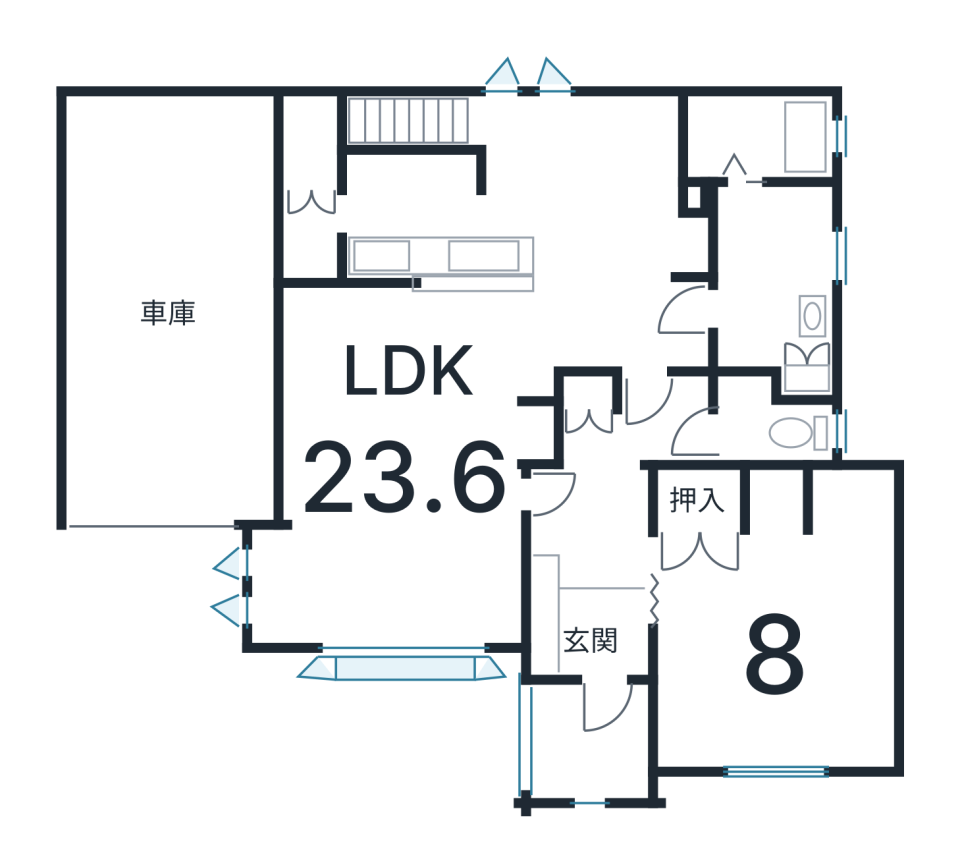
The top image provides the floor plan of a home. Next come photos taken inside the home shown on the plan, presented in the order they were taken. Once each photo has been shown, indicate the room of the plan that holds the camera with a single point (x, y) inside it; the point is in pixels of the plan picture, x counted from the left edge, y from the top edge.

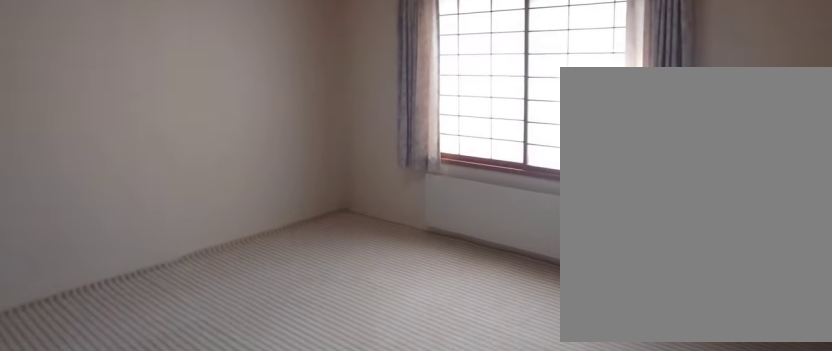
(766, 669)
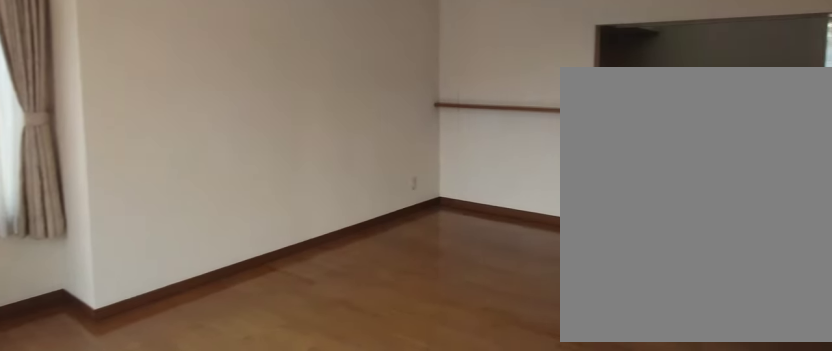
(392, 509)
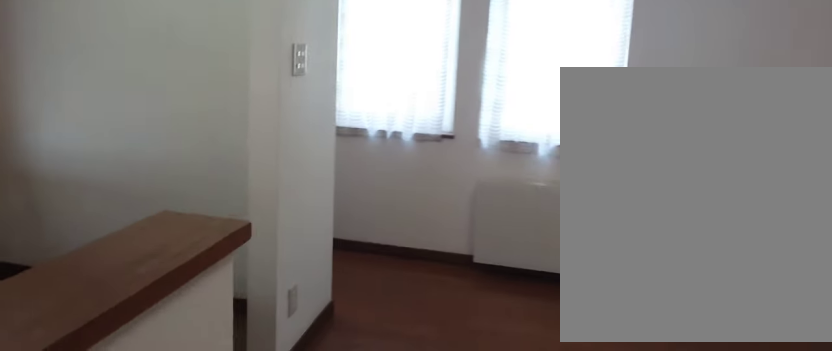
(531, 237)
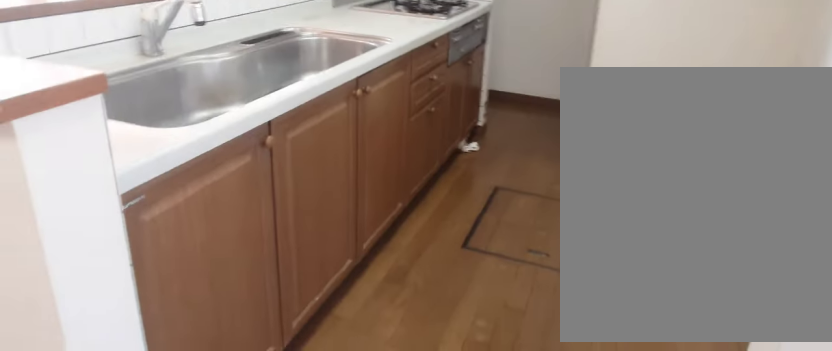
(531, 237)
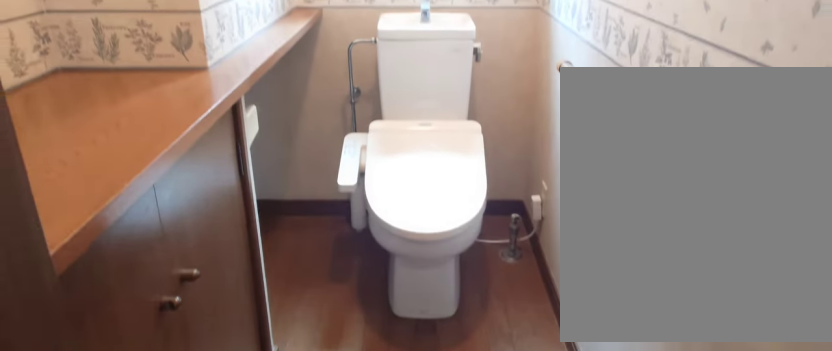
(765, 437)
